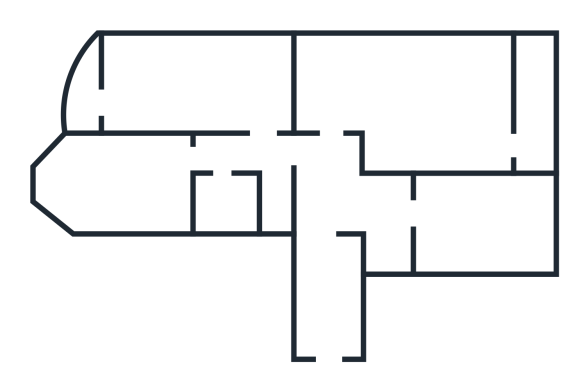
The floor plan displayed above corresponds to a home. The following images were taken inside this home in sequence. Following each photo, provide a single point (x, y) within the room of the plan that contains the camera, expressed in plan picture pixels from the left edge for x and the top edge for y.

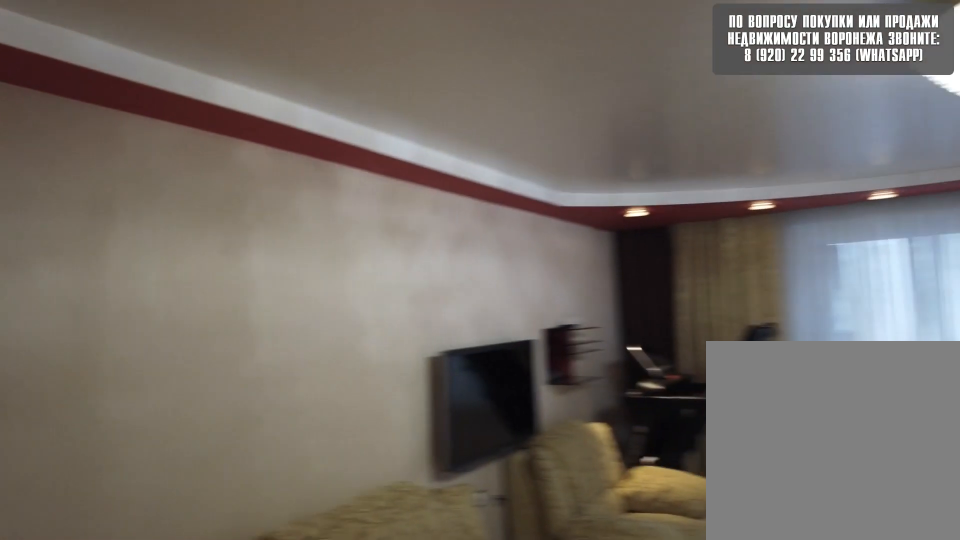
(329, 109)
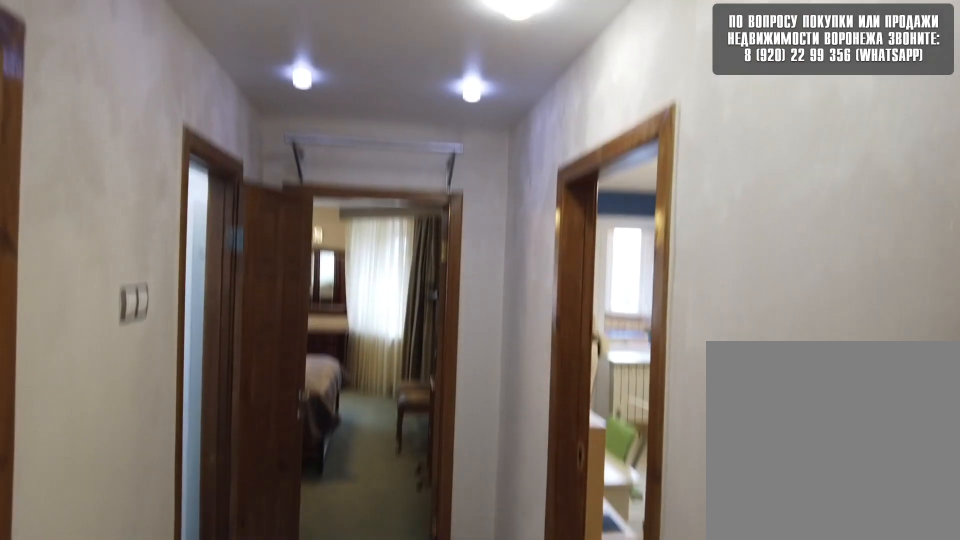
(329, 161)
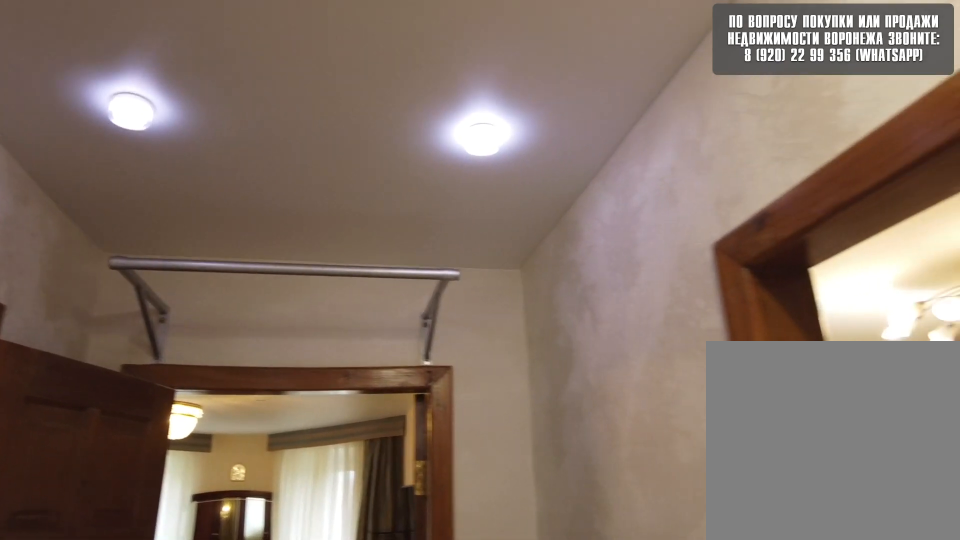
(262, 152)
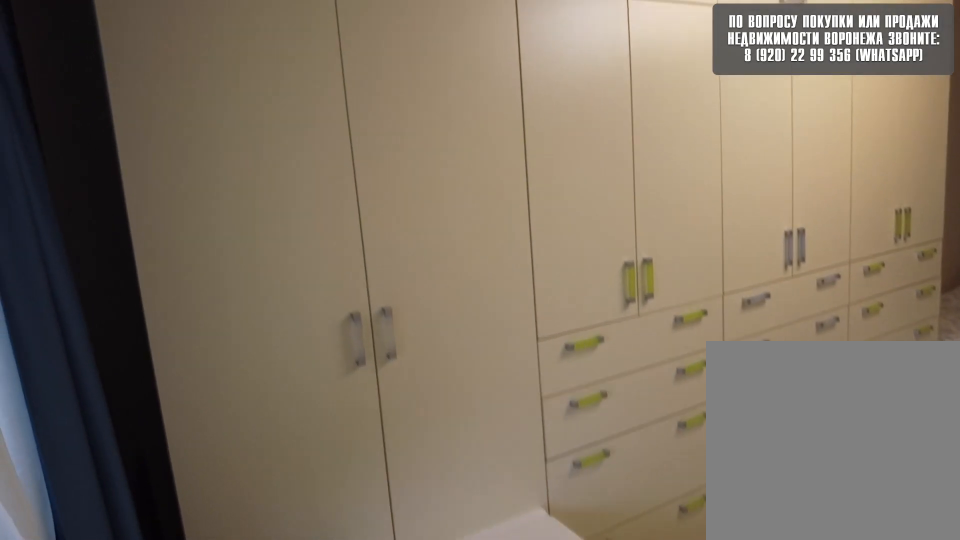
(236, 91)
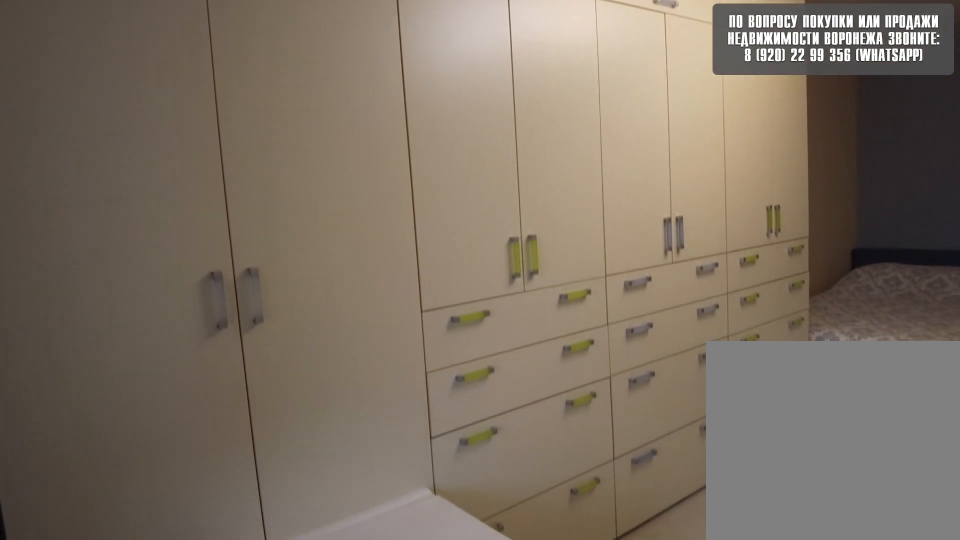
(236, 91)
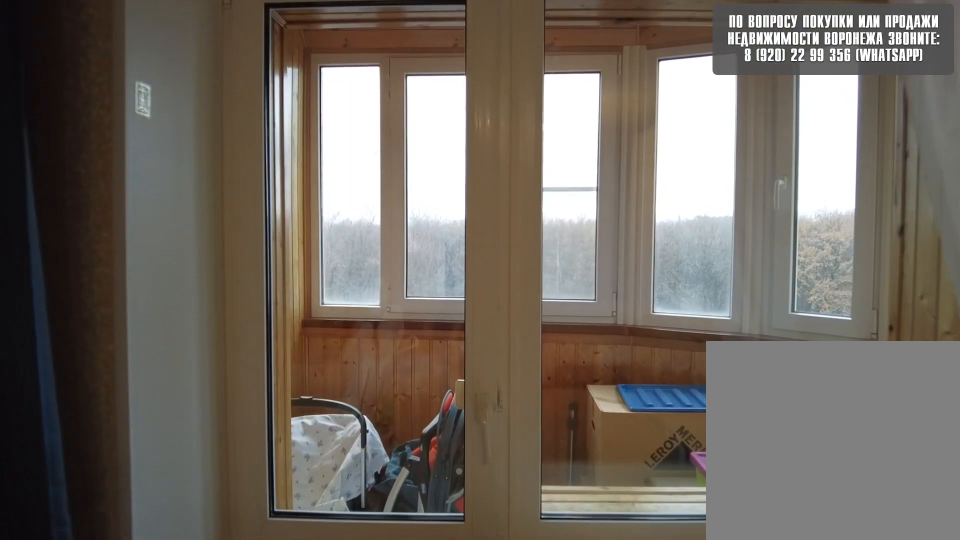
(140, 93)
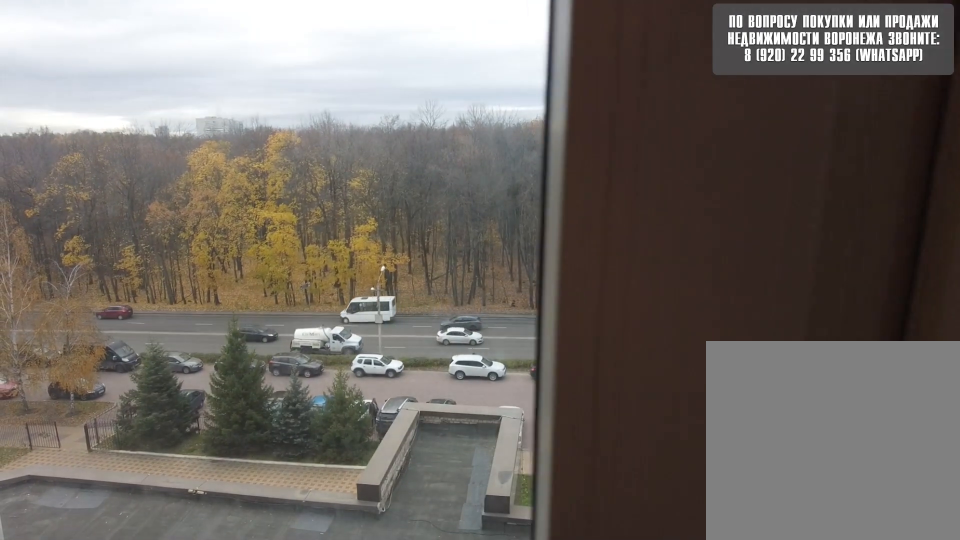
(89, 95)
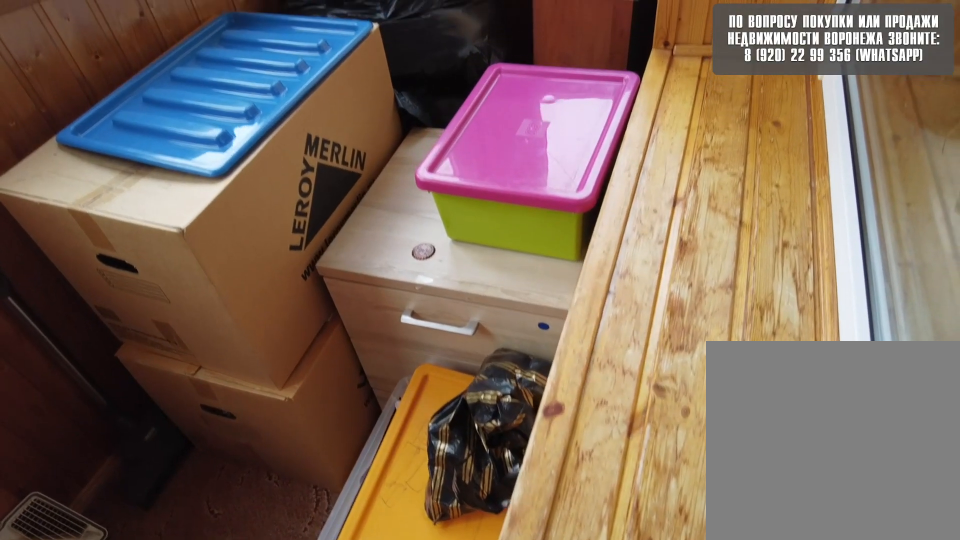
(89, 95)
